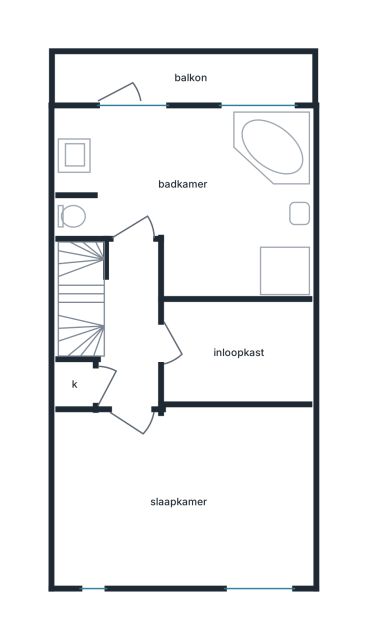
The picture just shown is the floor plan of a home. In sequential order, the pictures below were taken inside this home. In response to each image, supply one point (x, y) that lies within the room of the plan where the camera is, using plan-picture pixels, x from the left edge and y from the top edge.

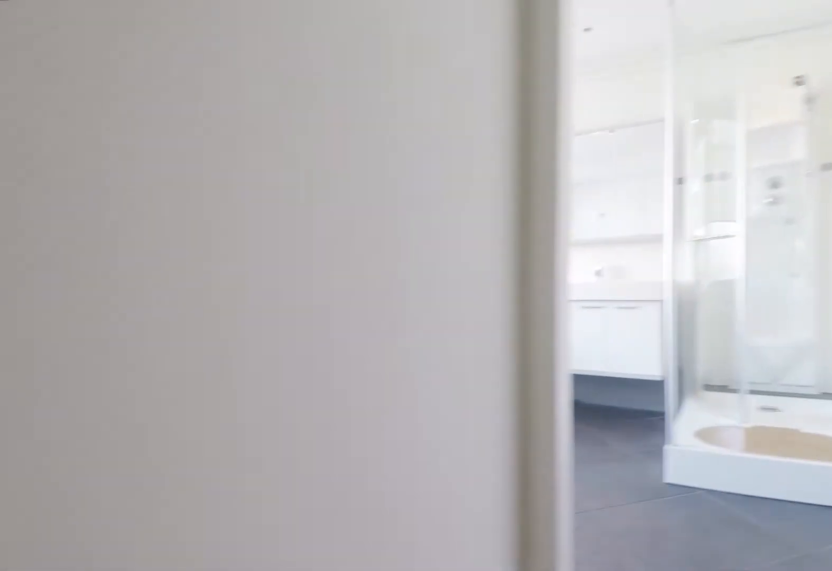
(131, 328)
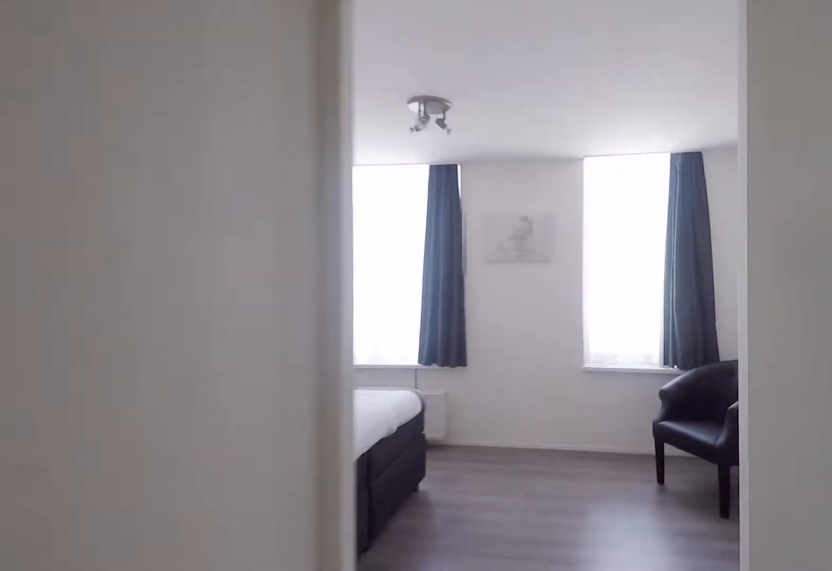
(131, 328)
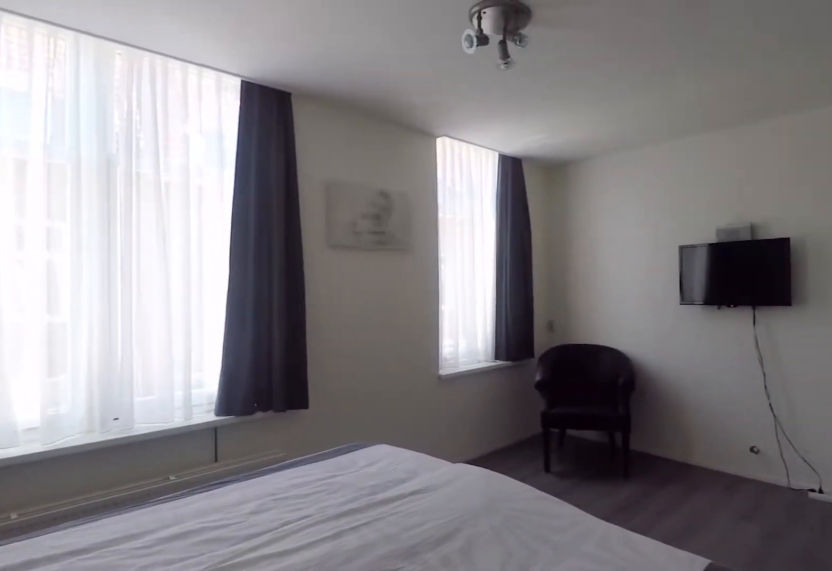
(184, 496)
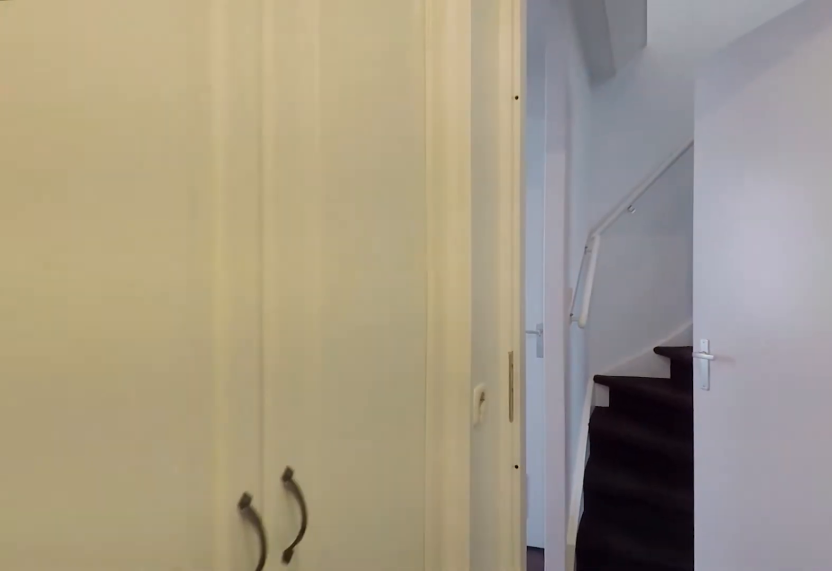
(236, 352)
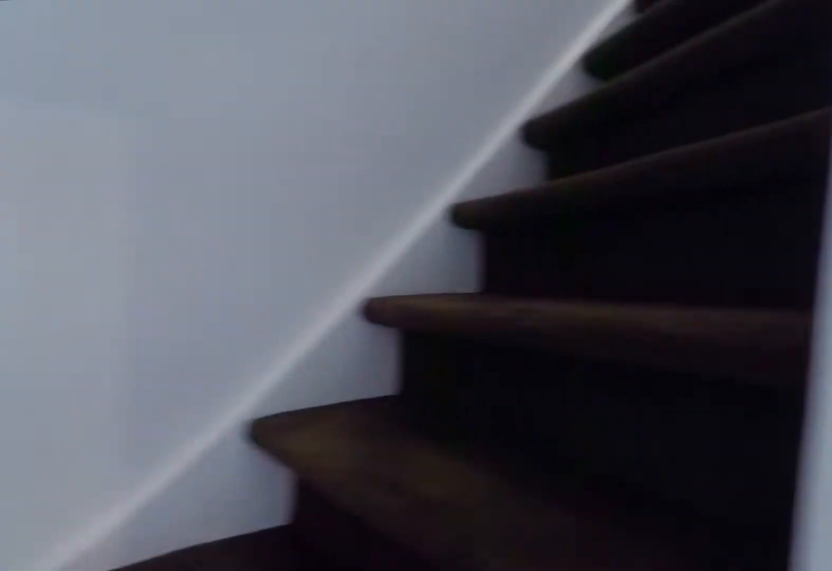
(131, 328)
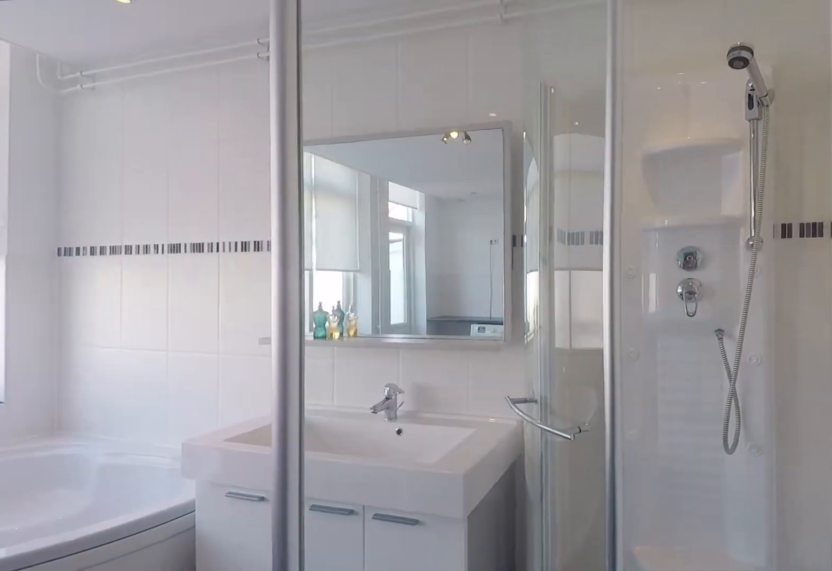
(195, 194)
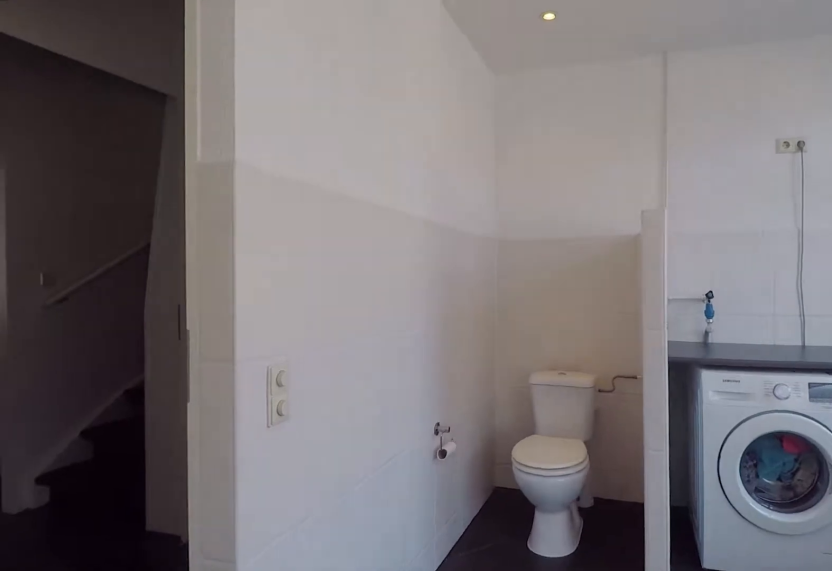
(195, 194)
